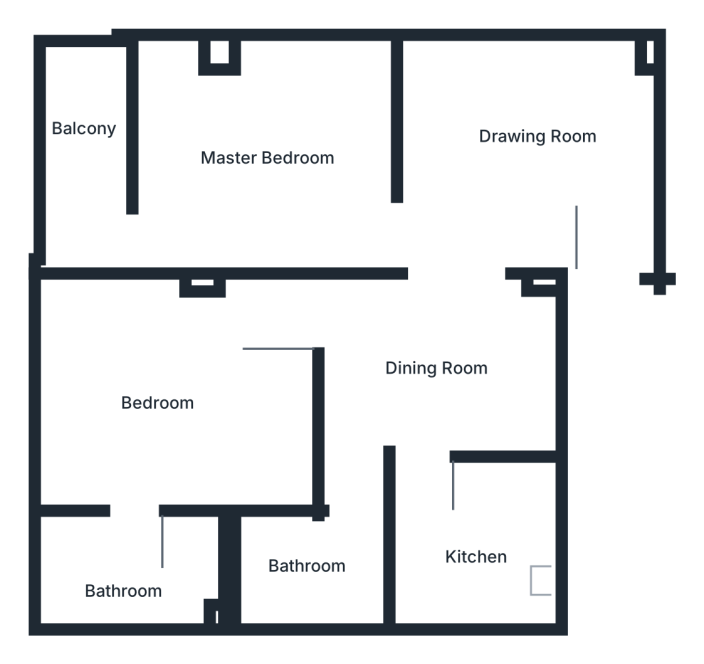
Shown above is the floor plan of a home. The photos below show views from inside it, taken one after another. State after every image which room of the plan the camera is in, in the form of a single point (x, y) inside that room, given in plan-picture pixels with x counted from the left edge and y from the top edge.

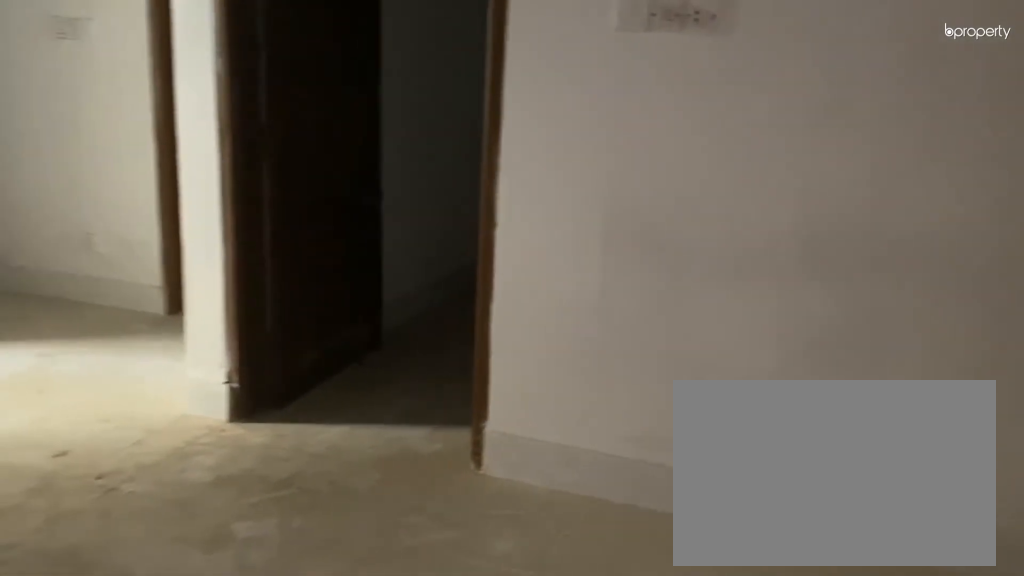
(516, 152)
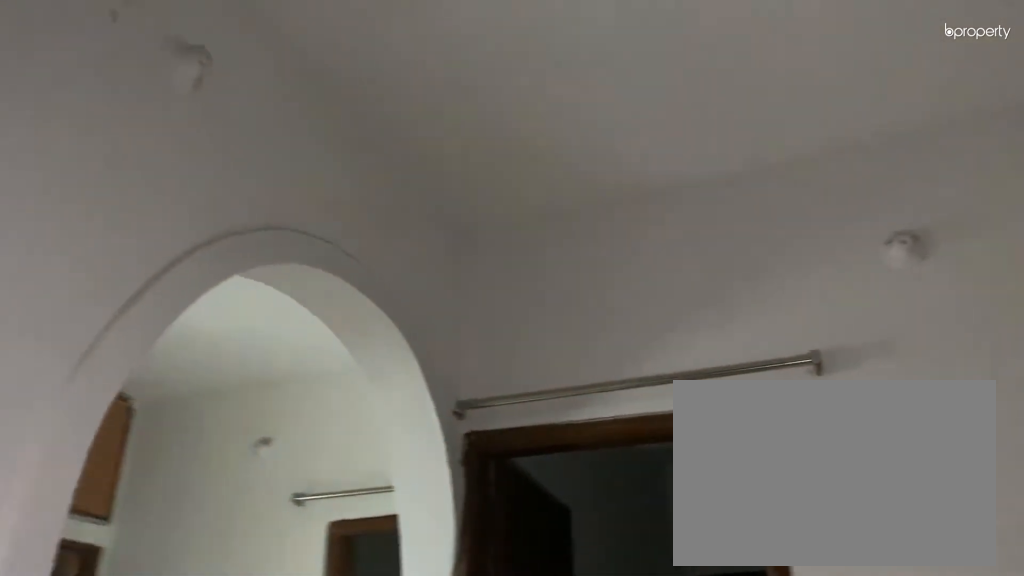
(516, 152)
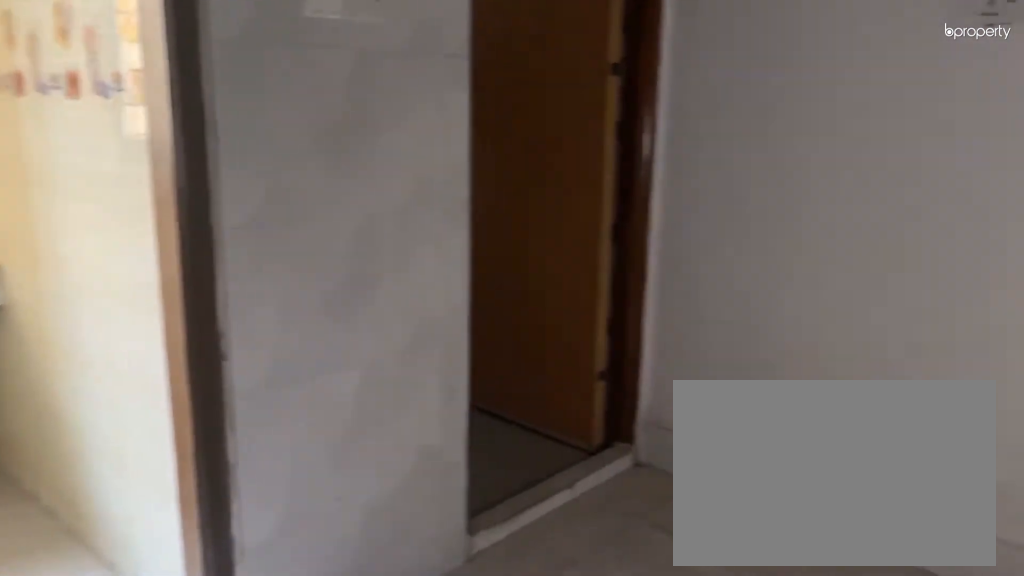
(428, 359)
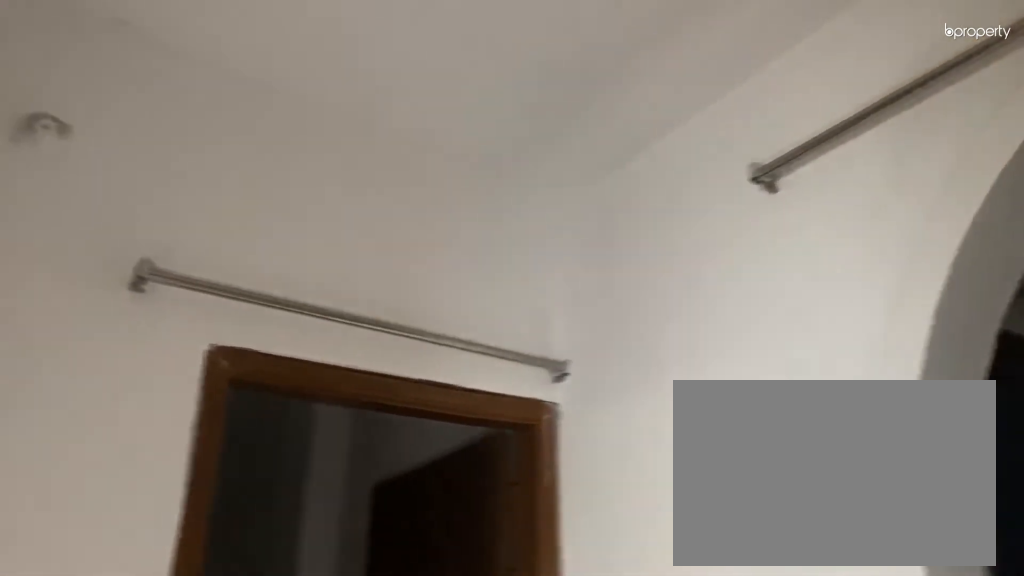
(428, 359)
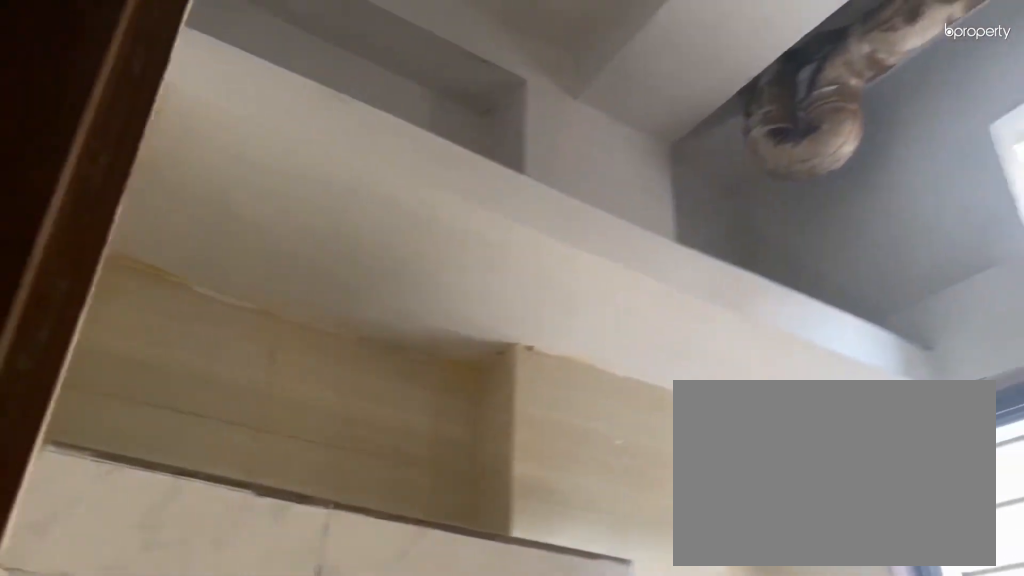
(477, 532)
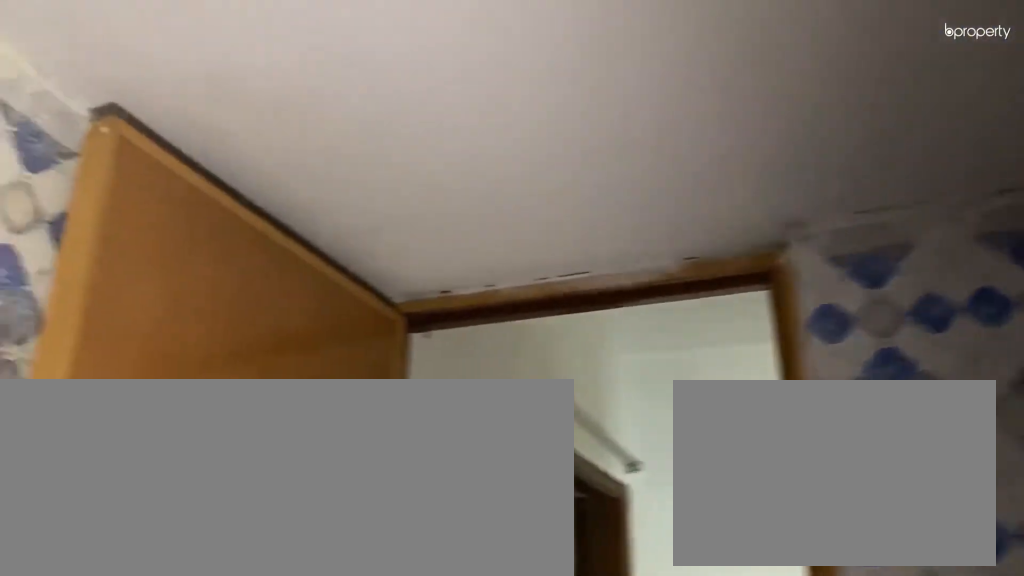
(304, 568)
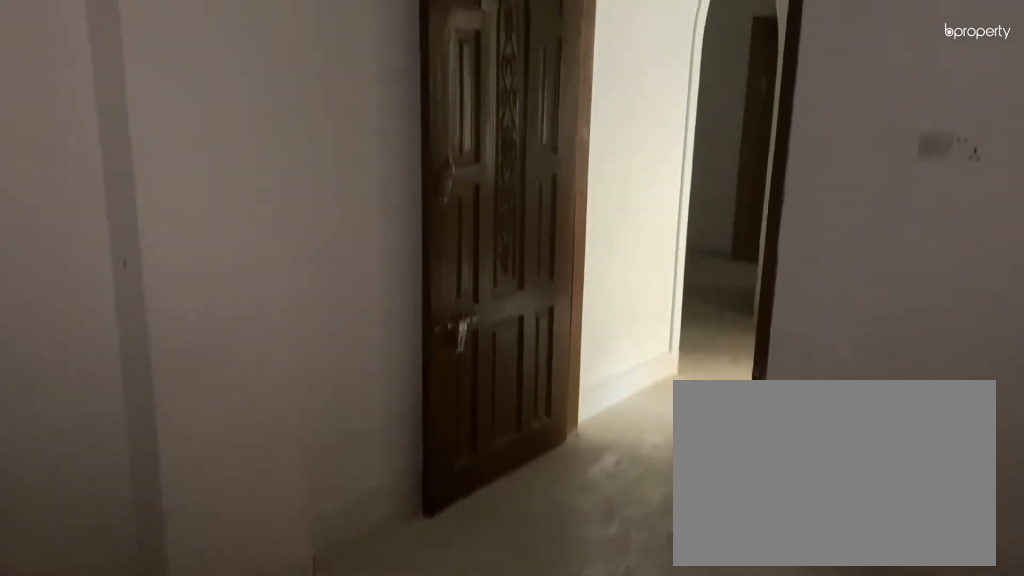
(189, 414)
